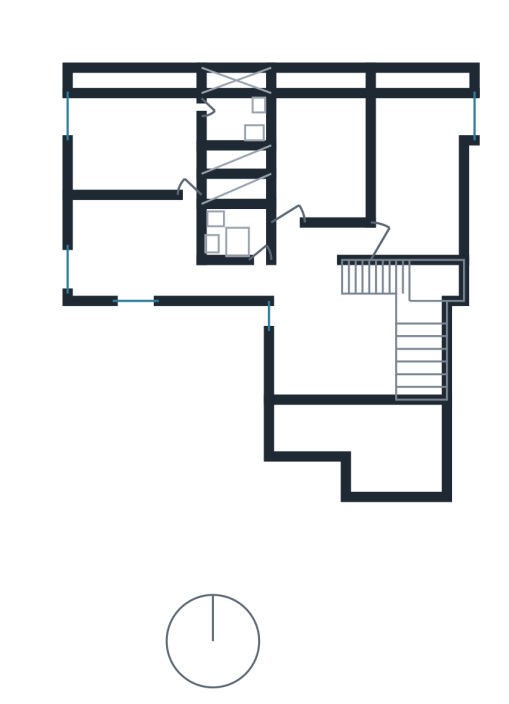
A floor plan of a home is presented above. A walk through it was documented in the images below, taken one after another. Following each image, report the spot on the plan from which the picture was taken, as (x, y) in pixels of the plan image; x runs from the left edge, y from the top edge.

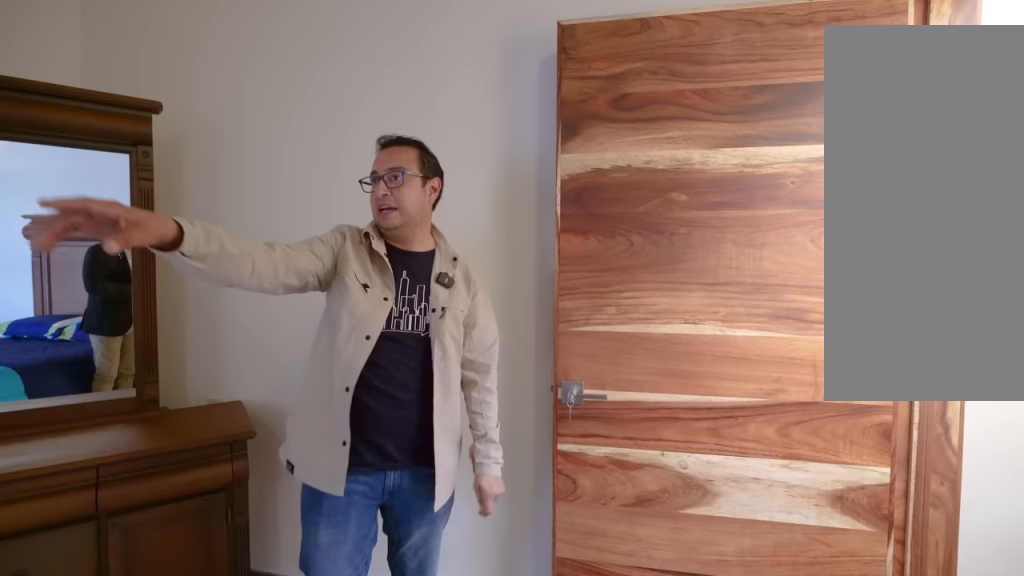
(400, 237)
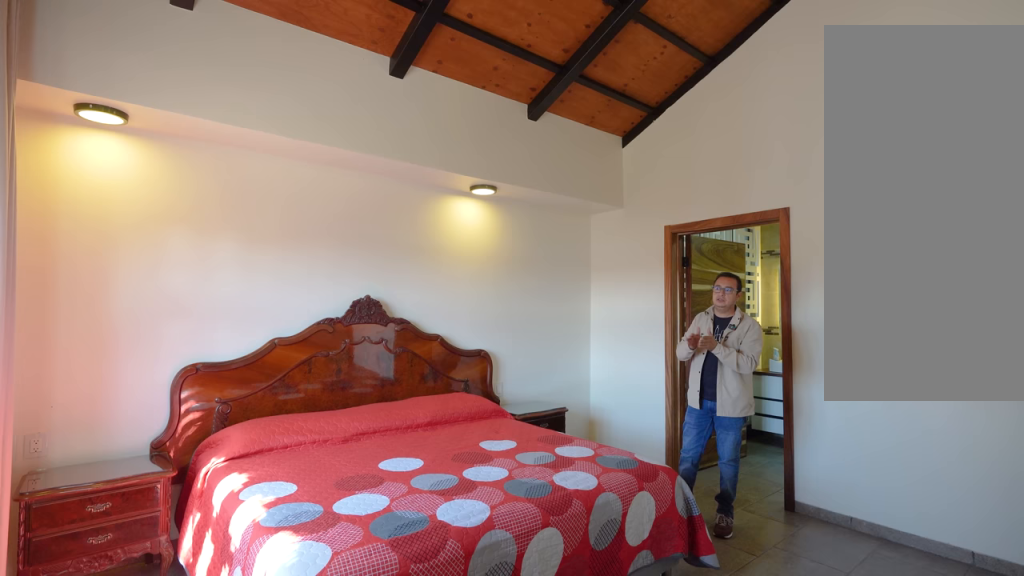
(138, 173)
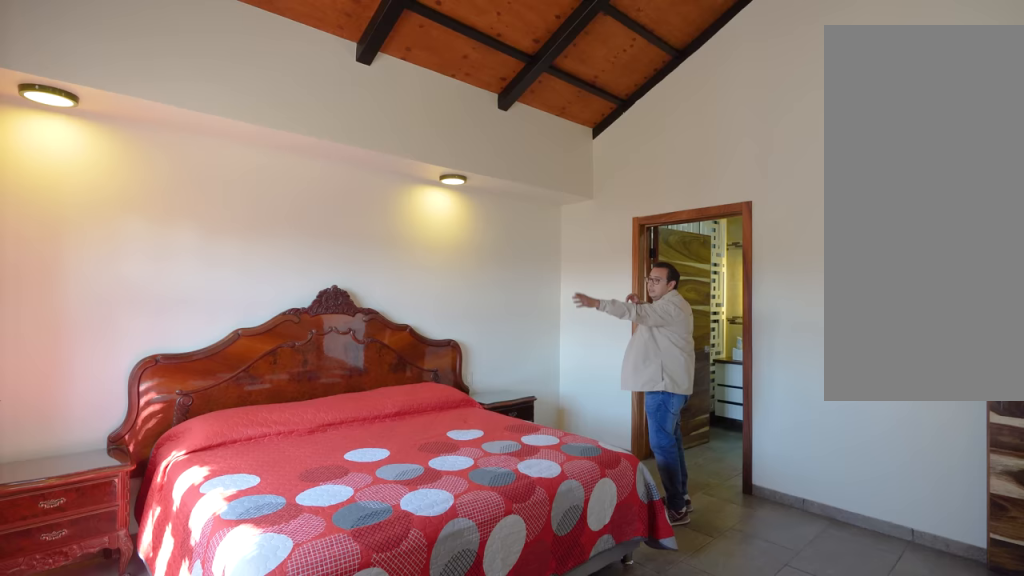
(138, 173)
